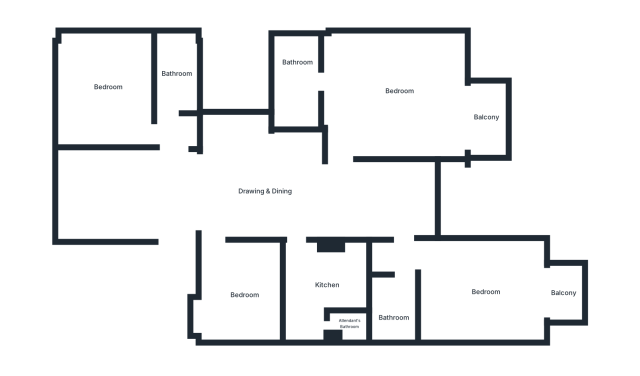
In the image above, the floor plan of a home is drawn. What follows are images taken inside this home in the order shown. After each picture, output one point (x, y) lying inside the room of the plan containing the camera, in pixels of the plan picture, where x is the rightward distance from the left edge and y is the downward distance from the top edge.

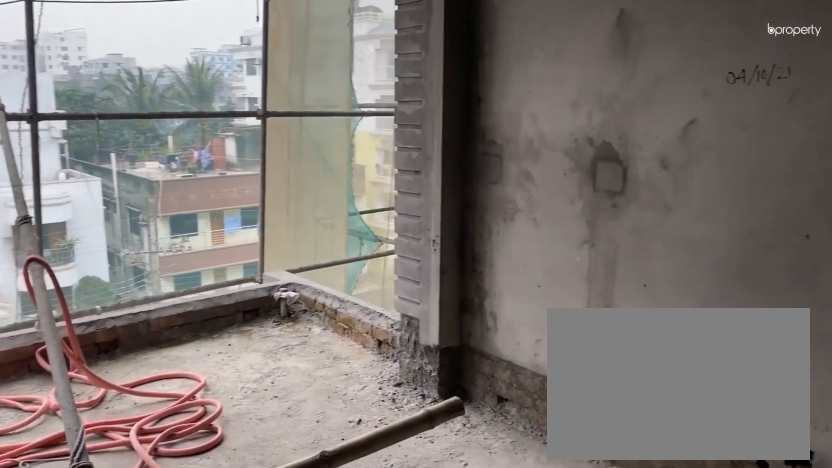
(399, 97)
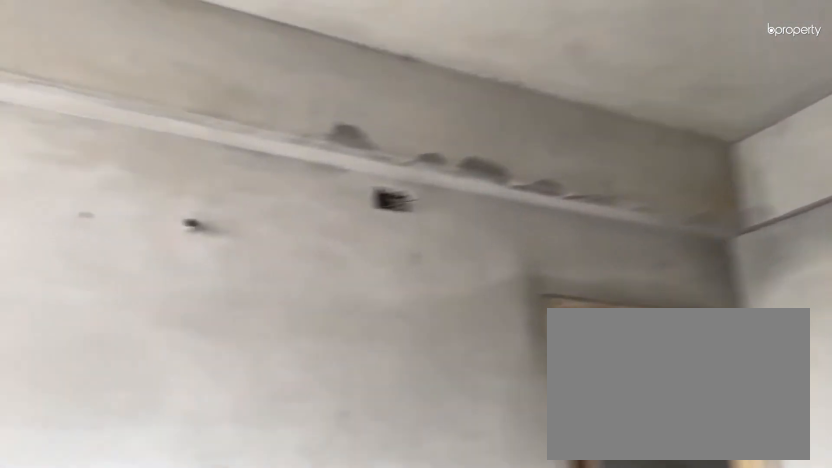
(399, 97)
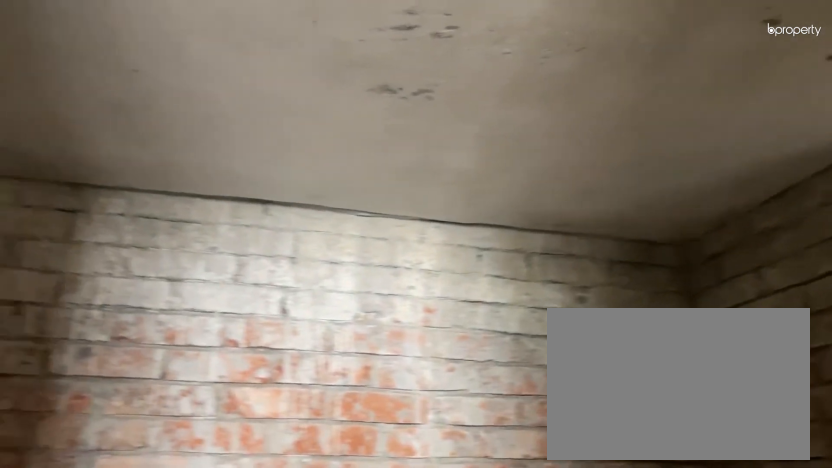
(296, 83)
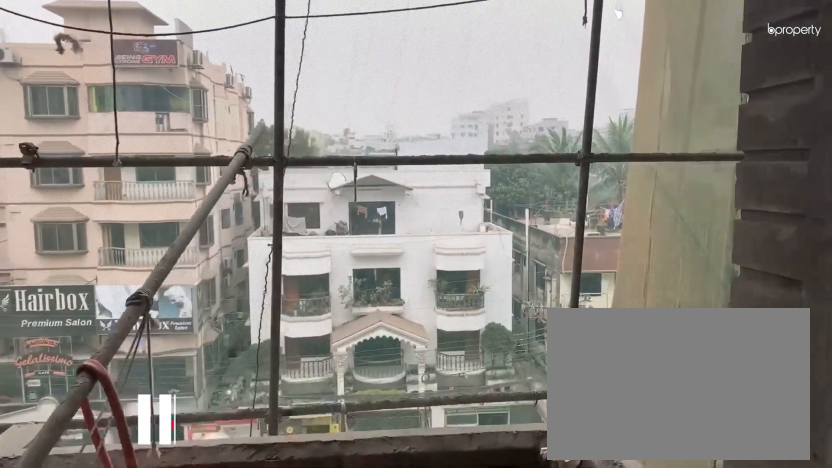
(482, 117)
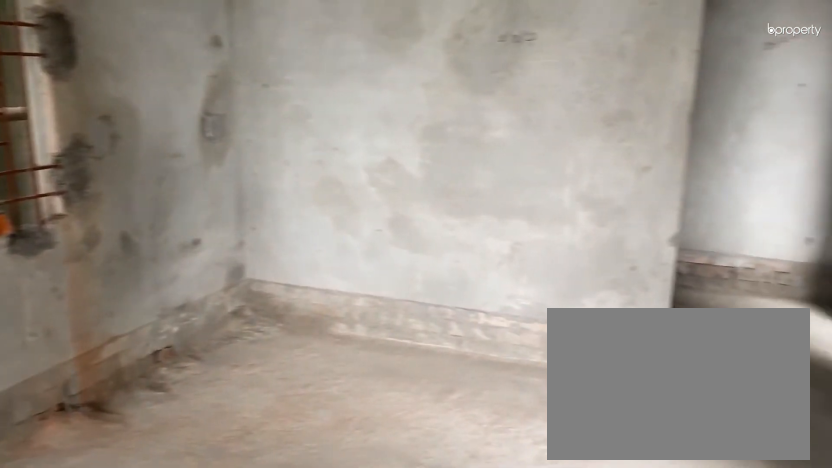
(485, 294)
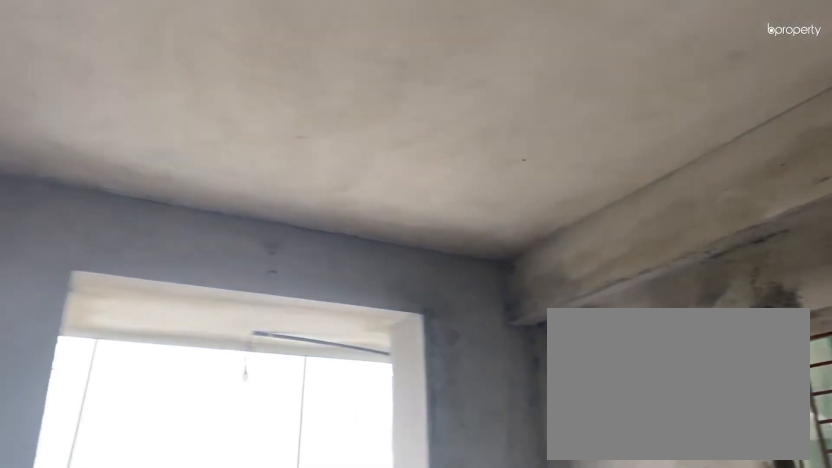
(485, 294)
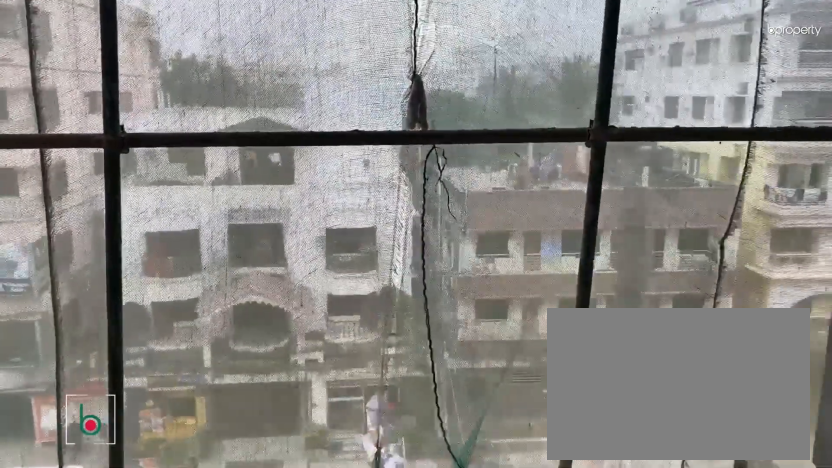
(562, 292)
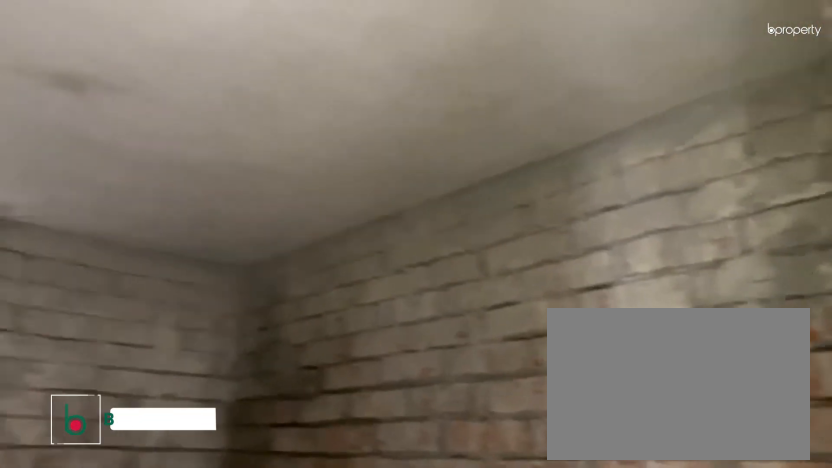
(391, 307)
